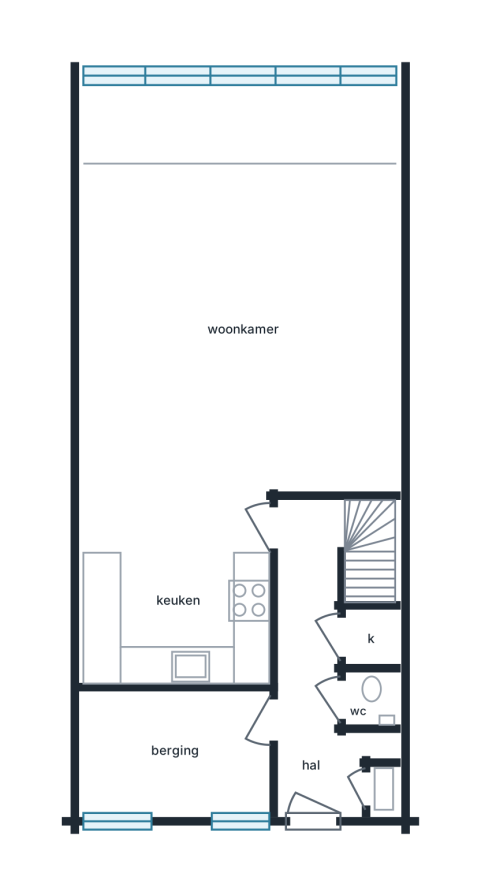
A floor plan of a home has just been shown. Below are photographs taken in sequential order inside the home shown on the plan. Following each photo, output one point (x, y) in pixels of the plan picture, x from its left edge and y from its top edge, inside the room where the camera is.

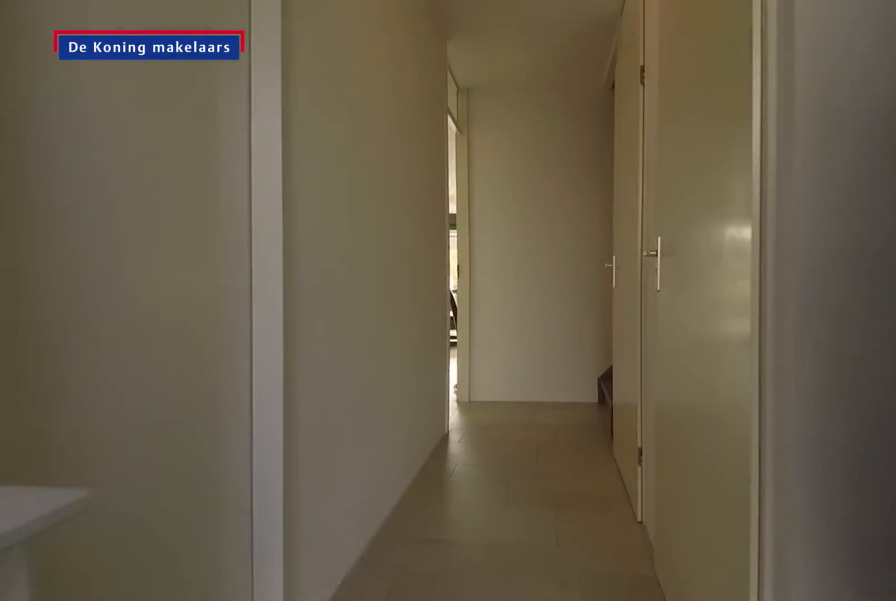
(315, 670)
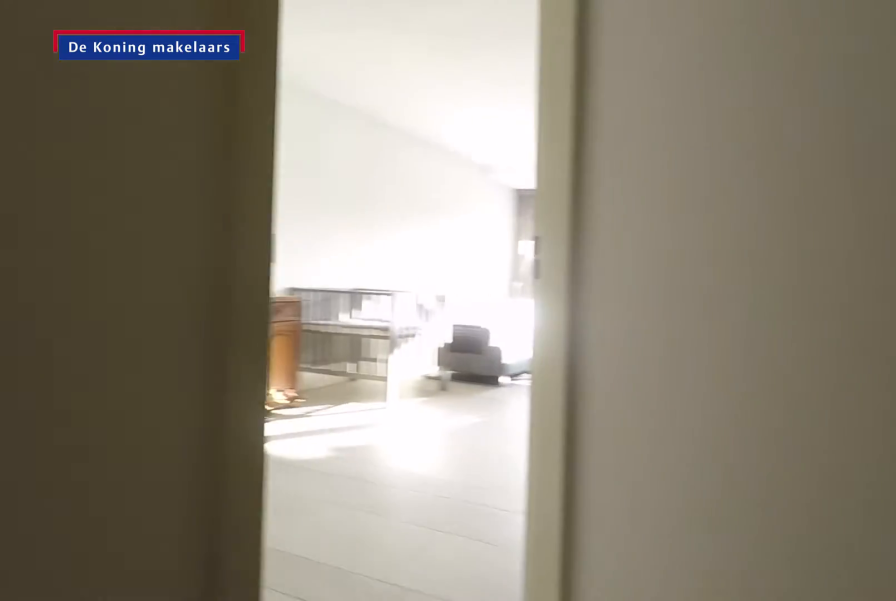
(315, 670)
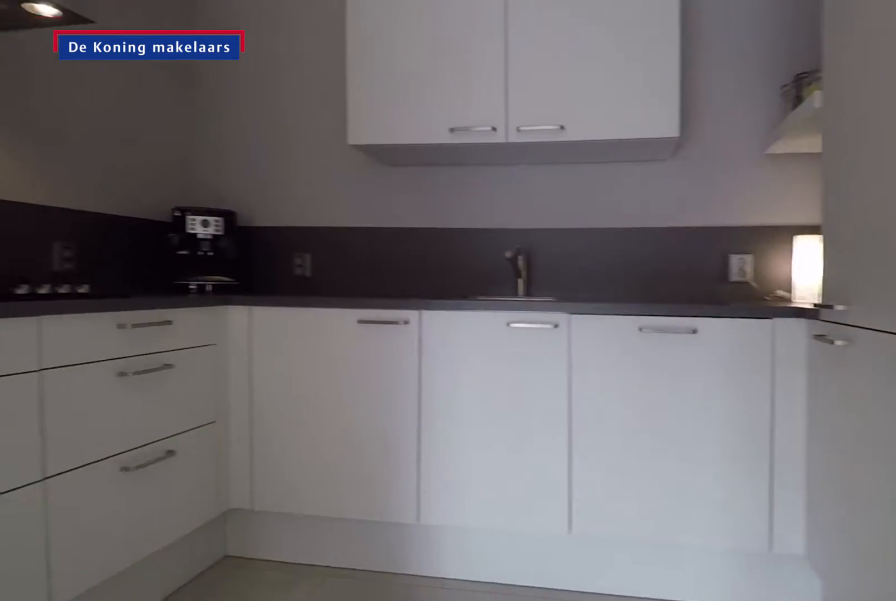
(176, 590)
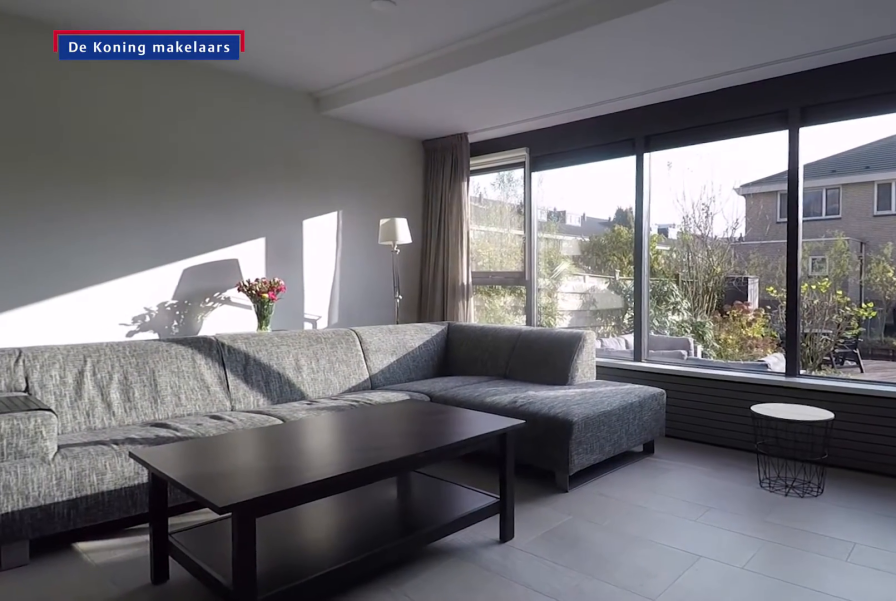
(264, 244)
